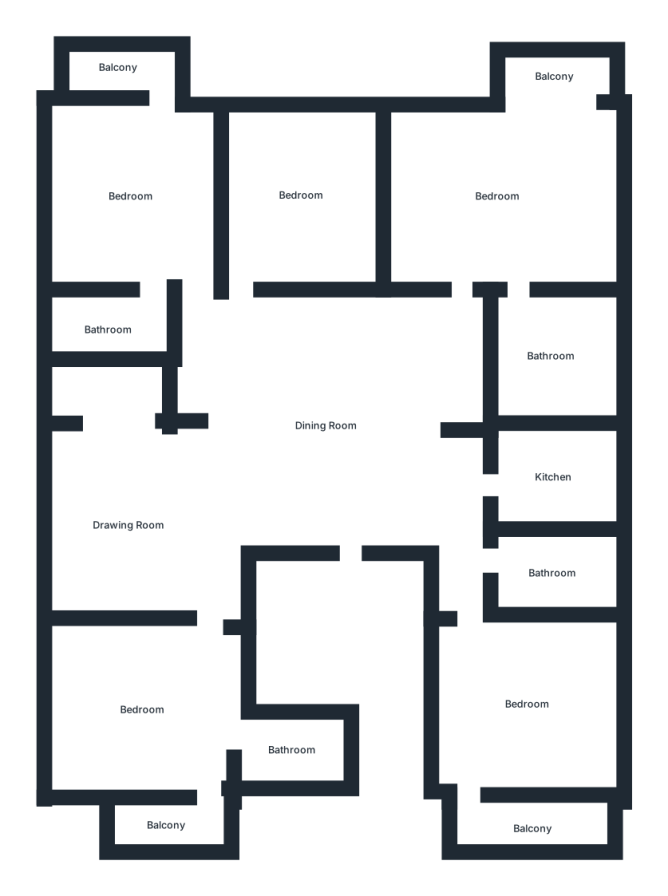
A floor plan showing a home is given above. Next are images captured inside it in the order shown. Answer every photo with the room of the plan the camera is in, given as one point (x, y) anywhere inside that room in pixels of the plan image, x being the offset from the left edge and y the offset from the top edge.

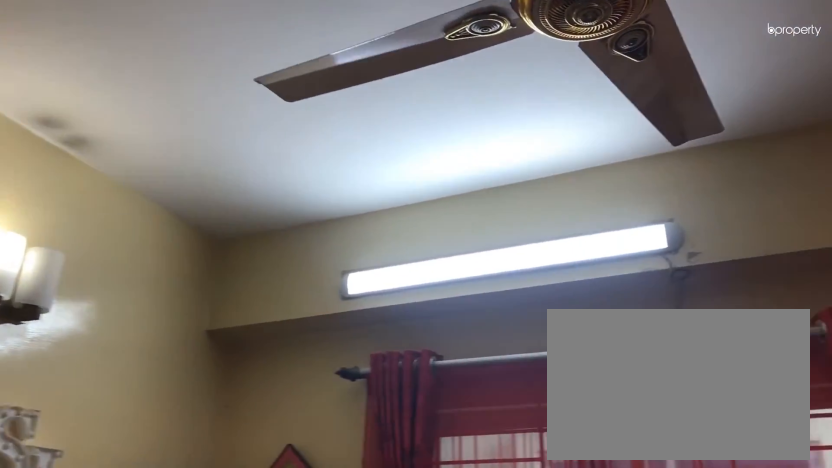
(130, 193)
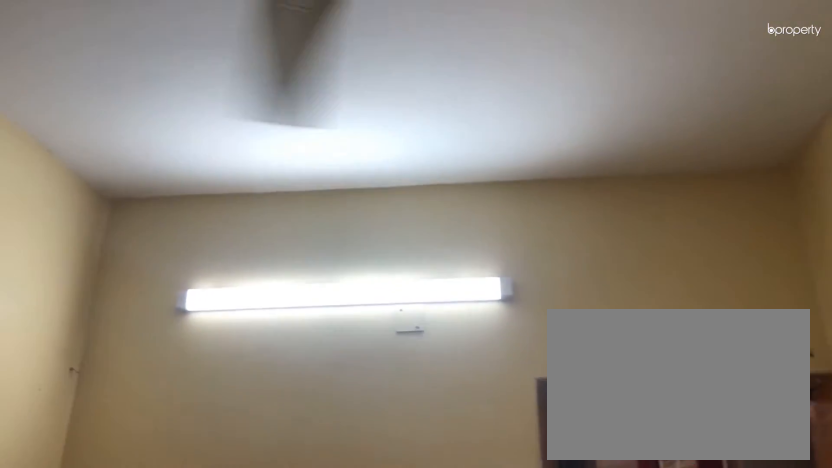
(299, 192)
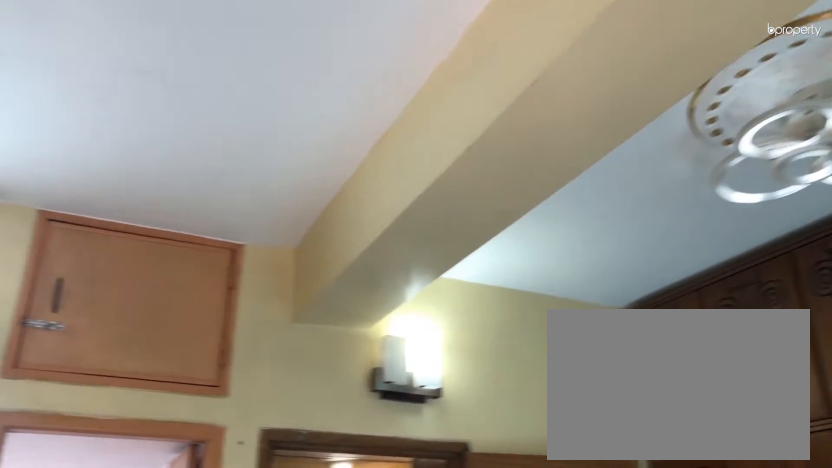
(501, 199)
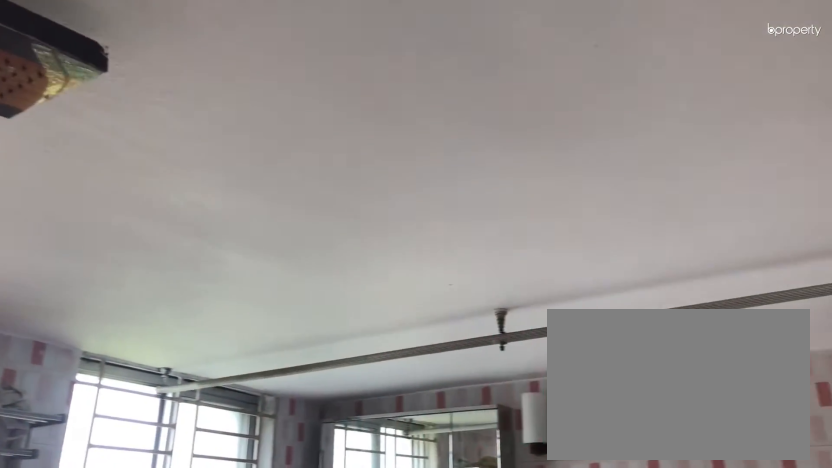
(549, 349)
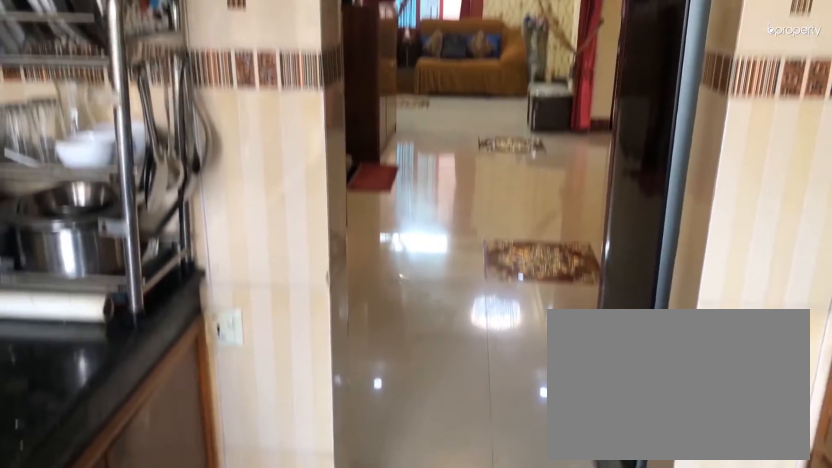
(557, 481)
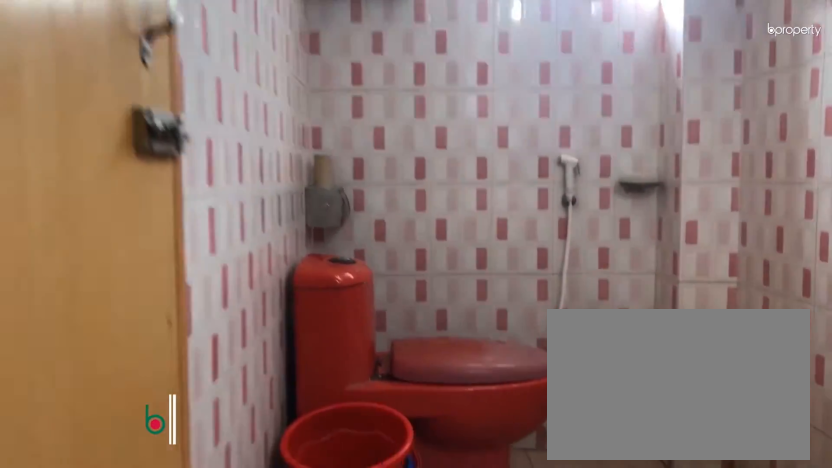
(539, 569)
